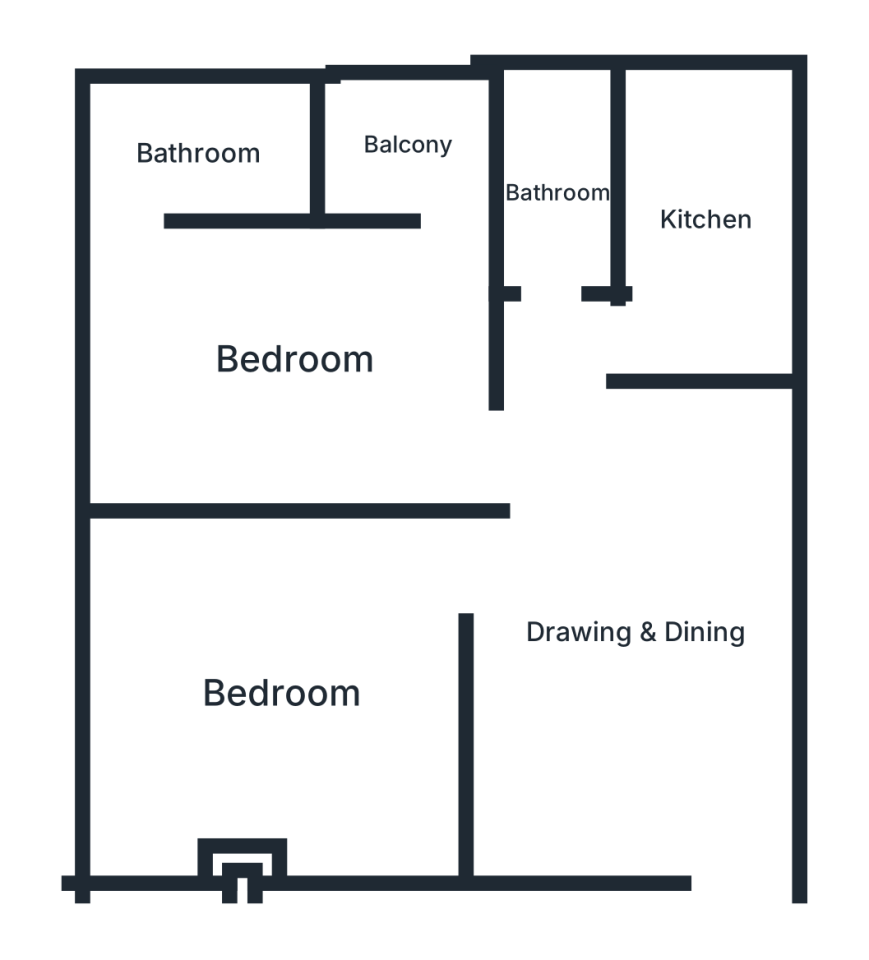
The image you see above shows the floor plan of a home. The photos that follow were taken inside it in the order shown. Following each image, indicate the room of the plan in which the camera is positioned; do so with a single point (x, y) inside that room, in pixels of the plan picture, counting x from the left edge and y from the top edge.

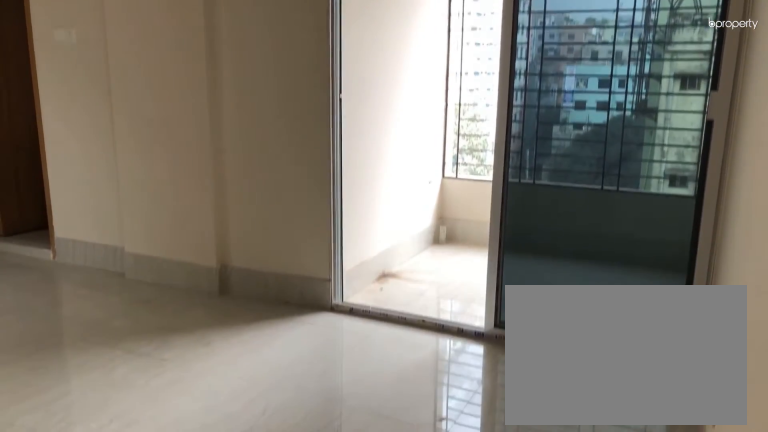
(297, 353)
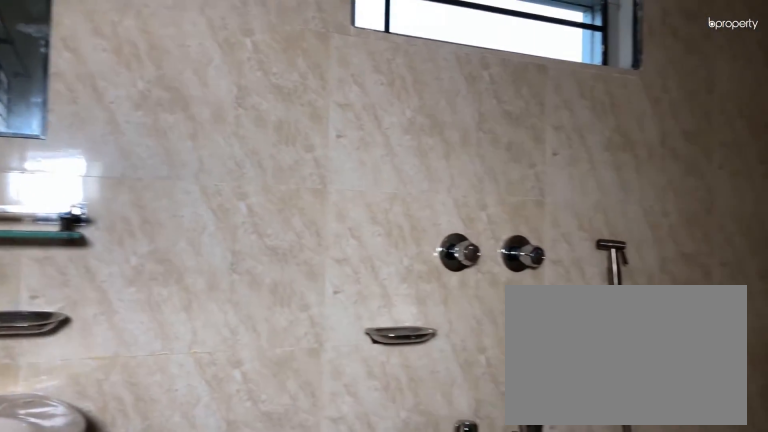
(196, 154)
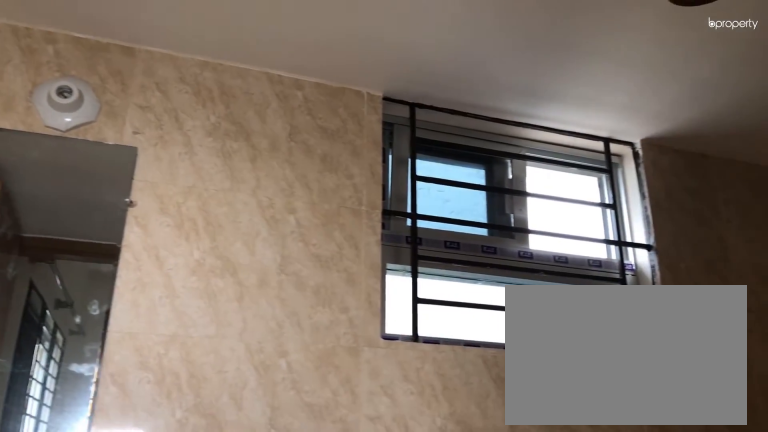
(196, 154)
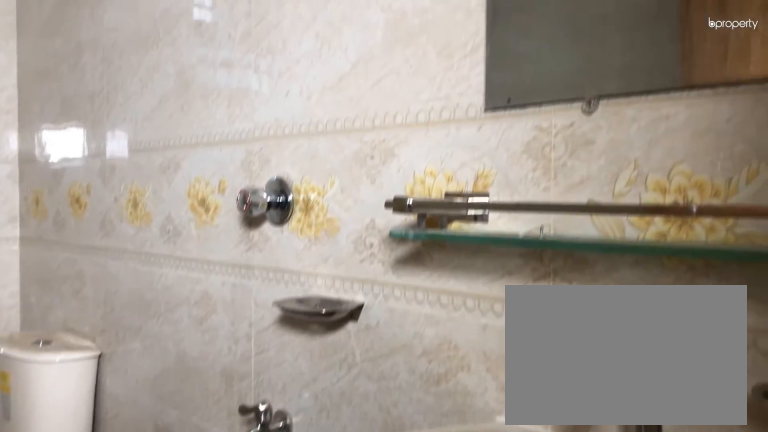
(554, 194)
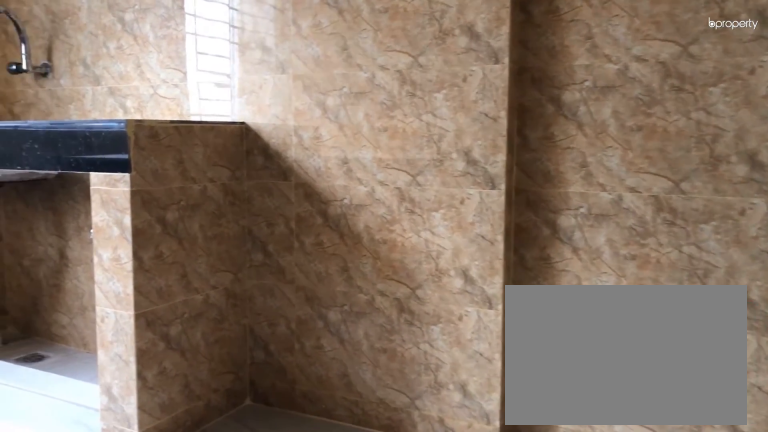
(704, 219)
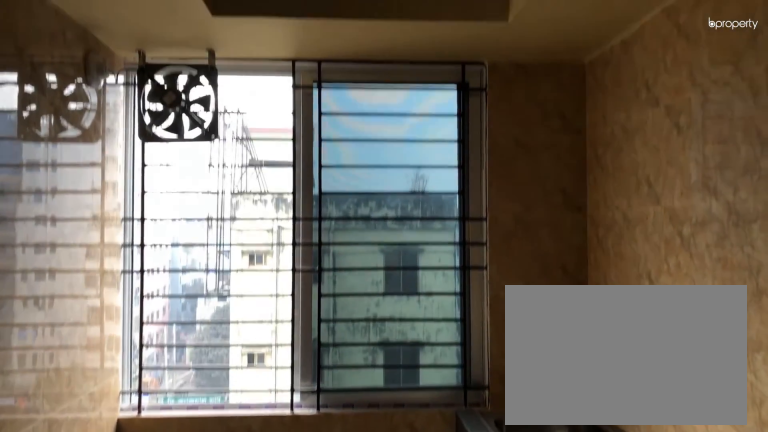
(704, 218)
